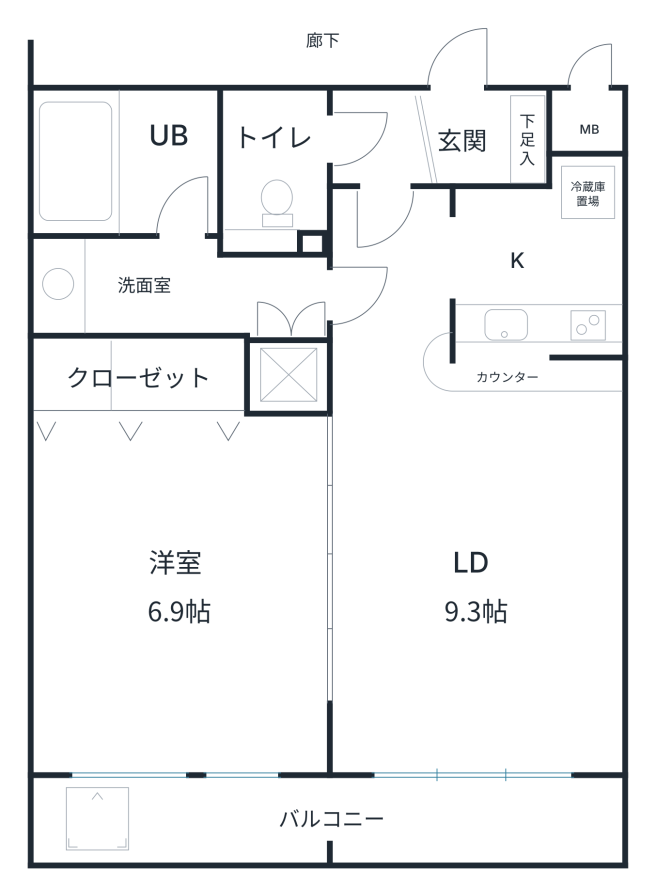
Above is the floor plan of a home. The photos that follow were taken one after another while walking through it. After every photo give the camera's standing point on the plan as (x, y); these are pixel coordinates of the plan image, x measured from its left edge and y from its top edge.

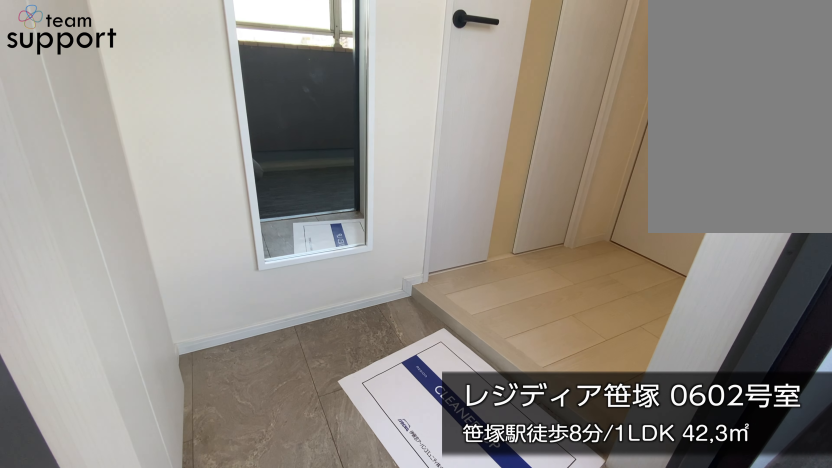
(459, 140)
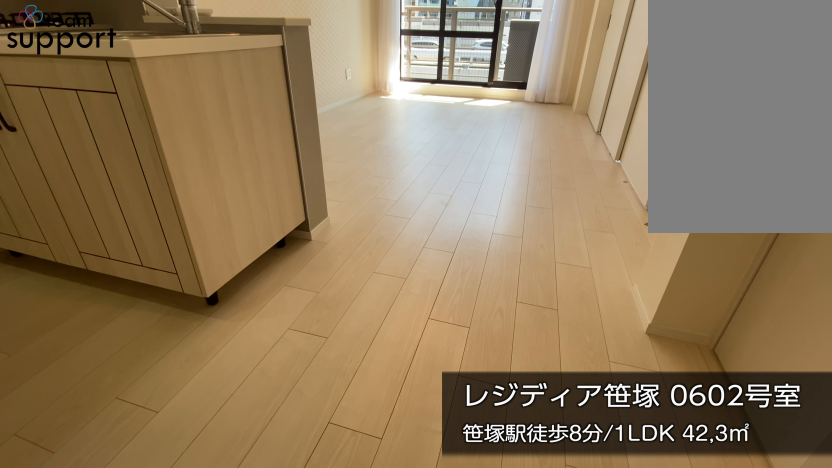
(399, 267)
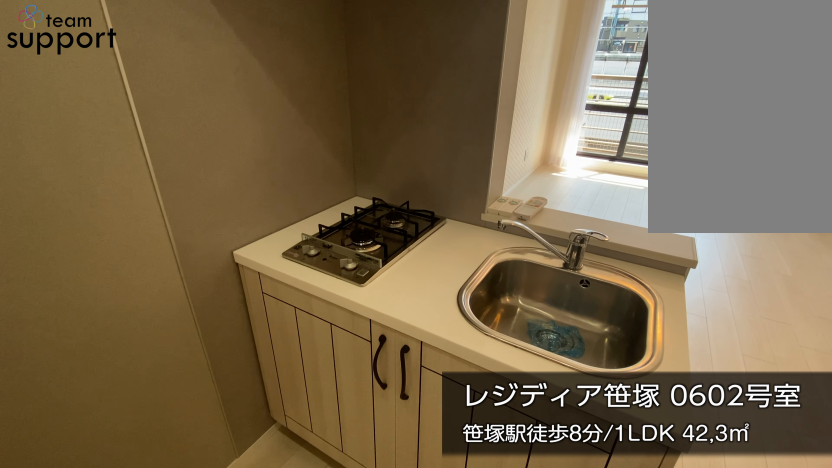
(530, 253)
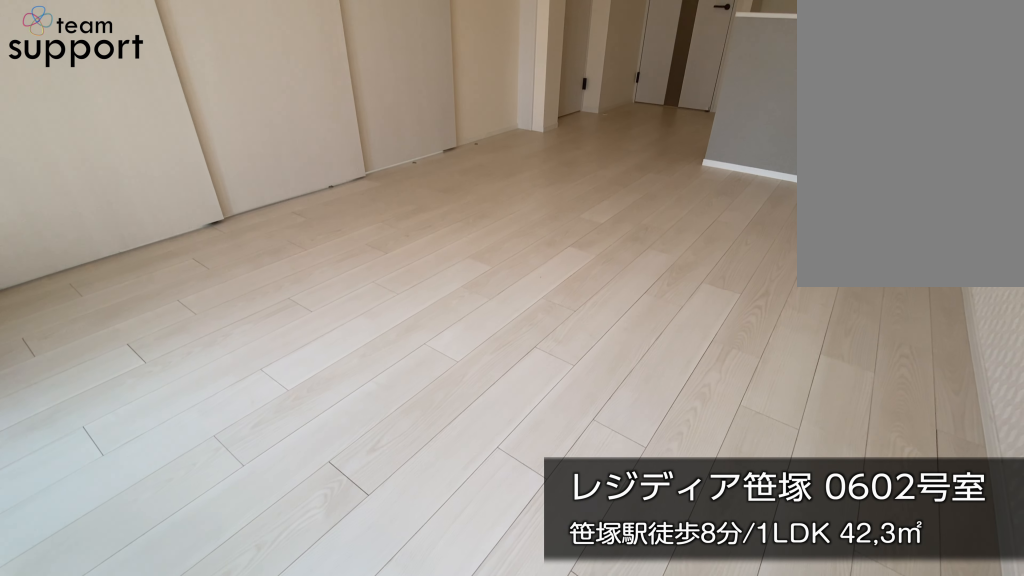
(556, 697)
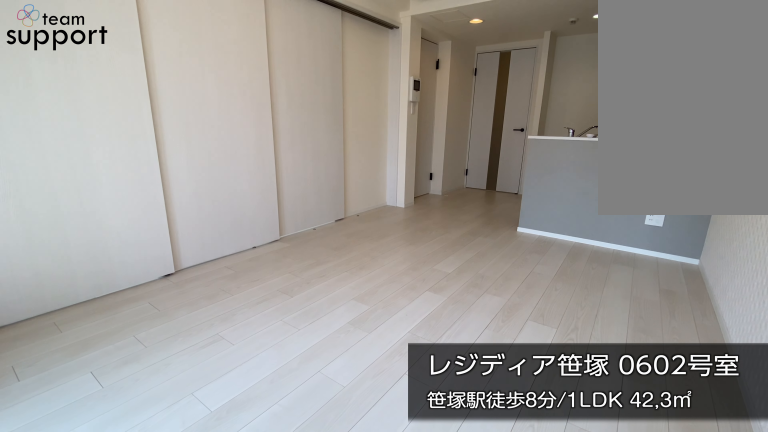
(556, 697)
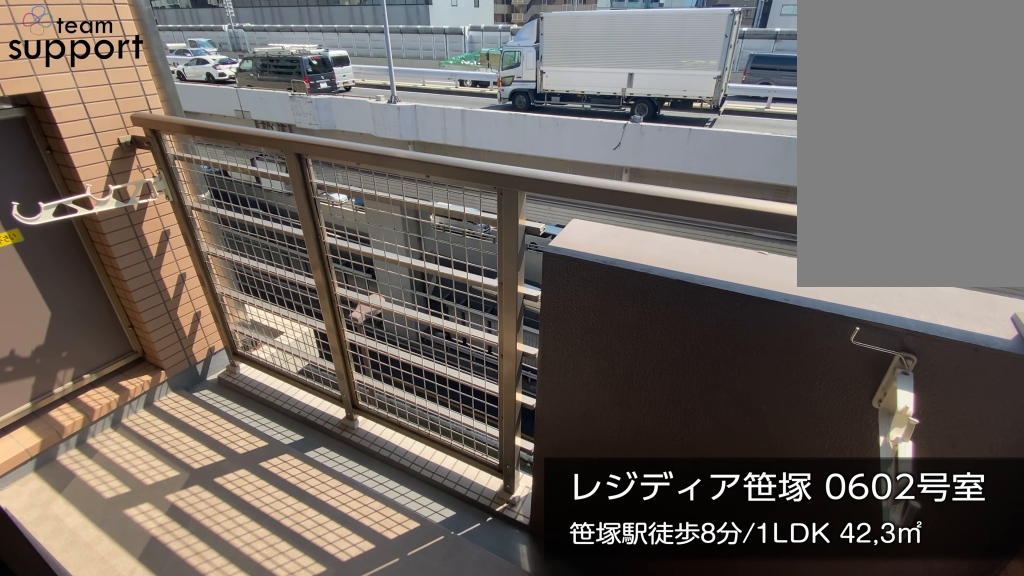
(427, 804)
